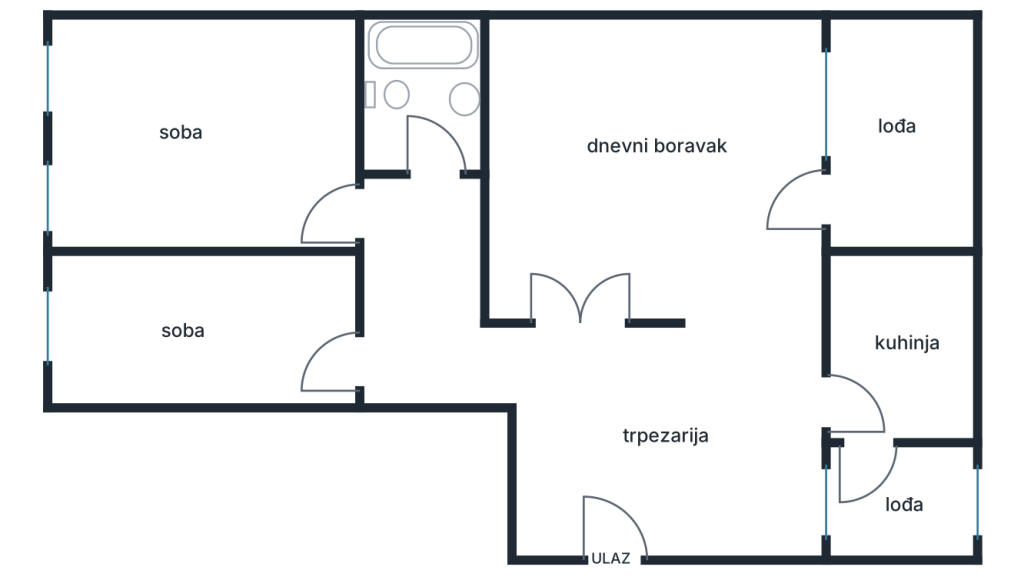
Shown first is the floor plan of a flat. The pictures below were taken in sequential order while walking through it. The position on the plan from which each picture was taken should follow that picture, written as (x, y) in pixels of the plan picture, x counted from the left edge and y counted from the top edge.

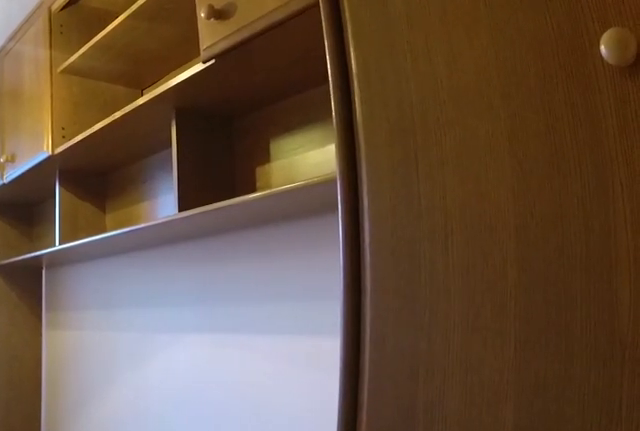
(335, 368)
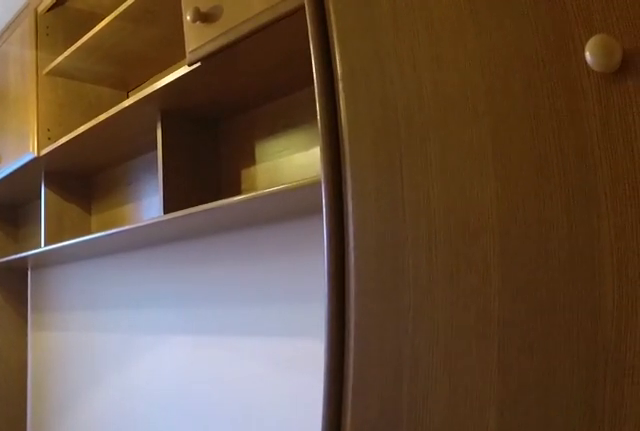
(335, 368)
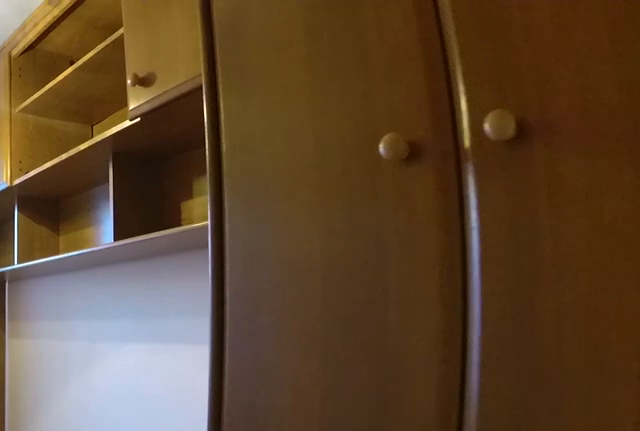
(356, 368)
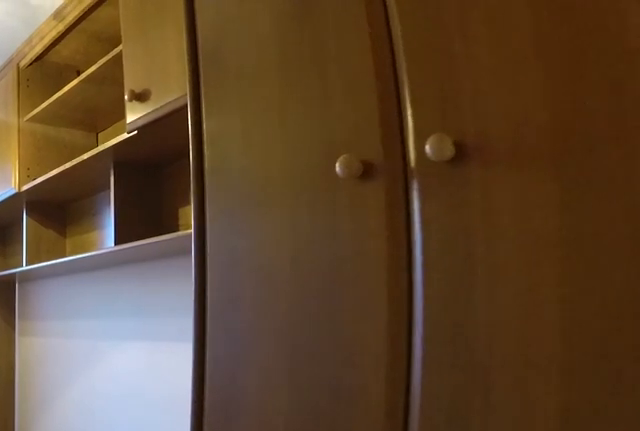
(372, 368)
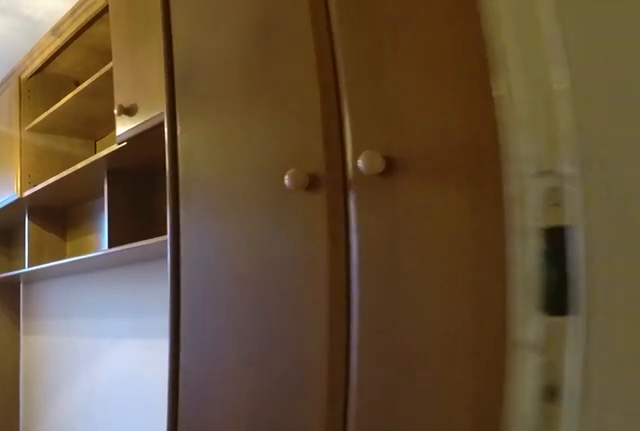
(389, 368)
